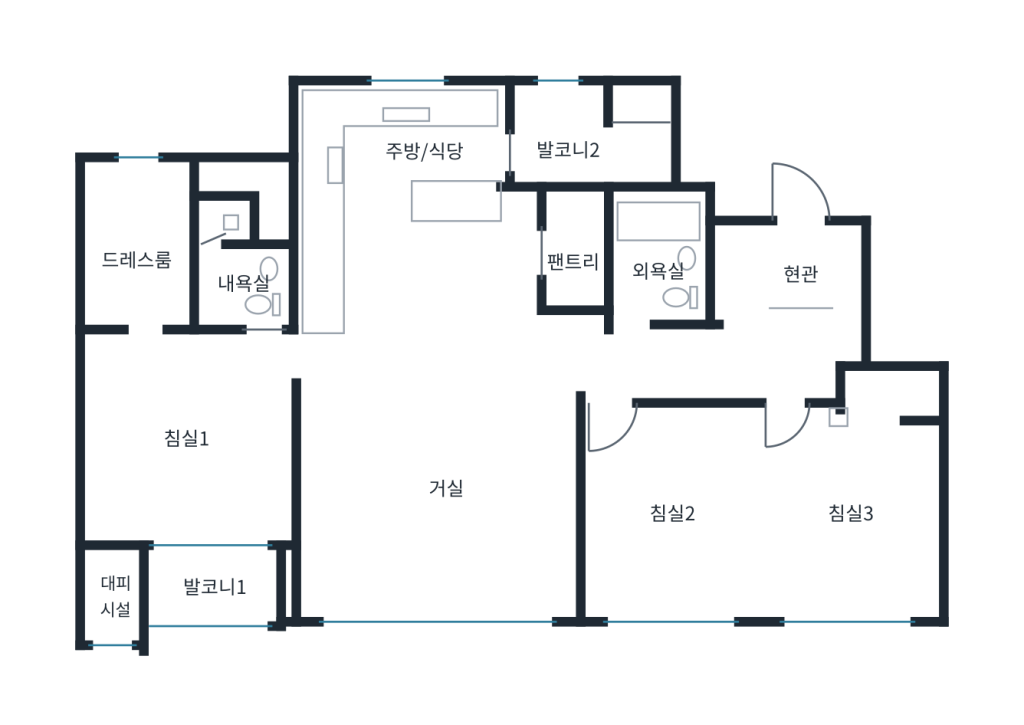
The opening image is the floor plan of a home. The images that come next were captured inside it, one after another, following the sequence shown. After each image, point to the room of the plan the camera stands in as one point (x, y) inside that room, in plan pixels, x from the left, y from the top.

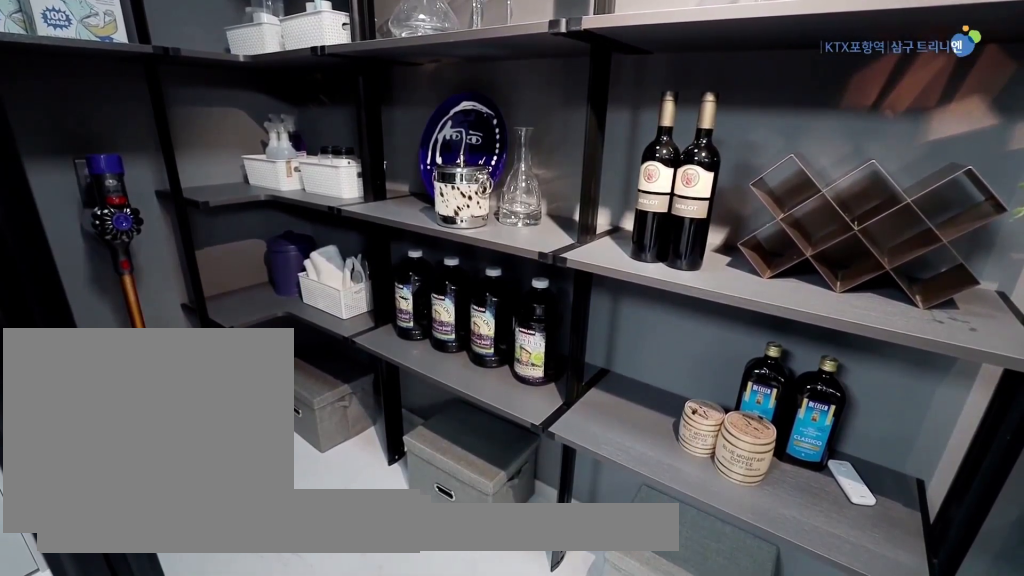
(574, 258)
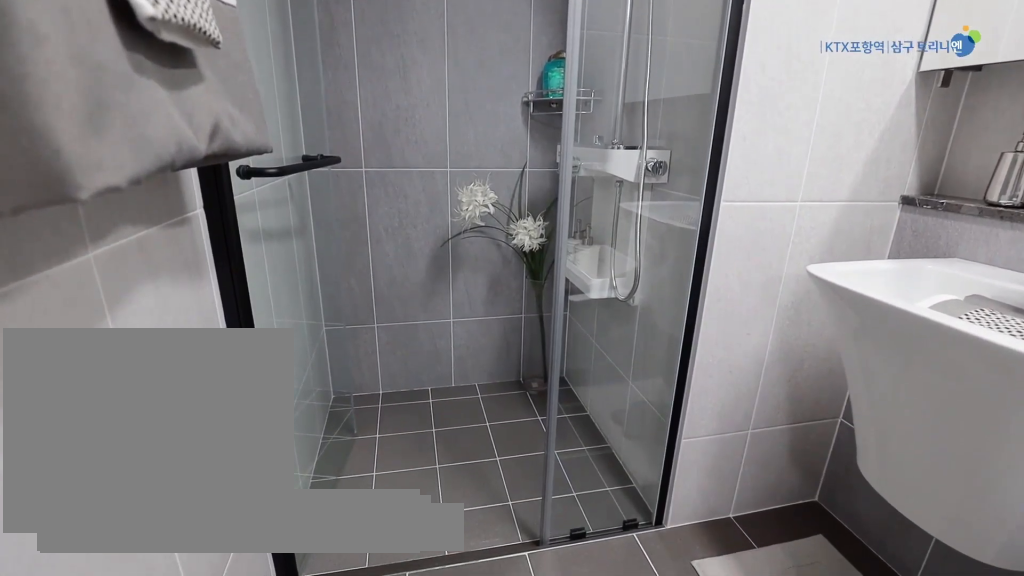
(235, 265)
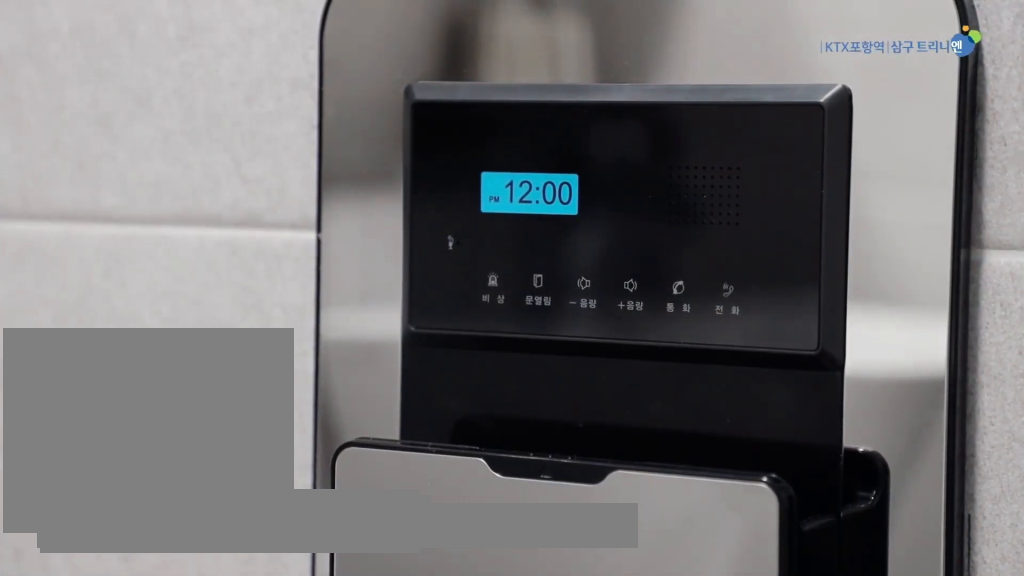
(235, 264)
